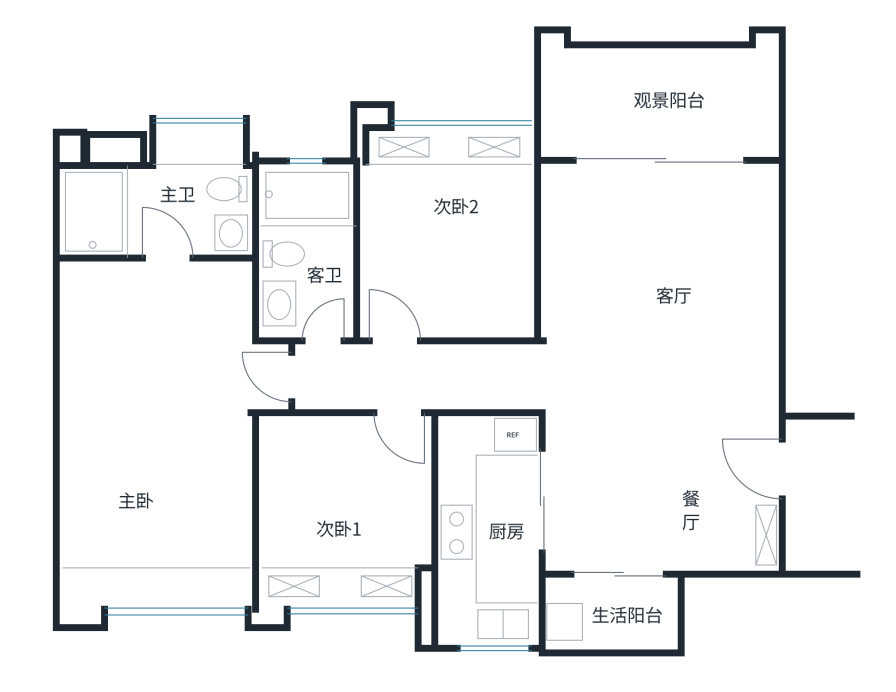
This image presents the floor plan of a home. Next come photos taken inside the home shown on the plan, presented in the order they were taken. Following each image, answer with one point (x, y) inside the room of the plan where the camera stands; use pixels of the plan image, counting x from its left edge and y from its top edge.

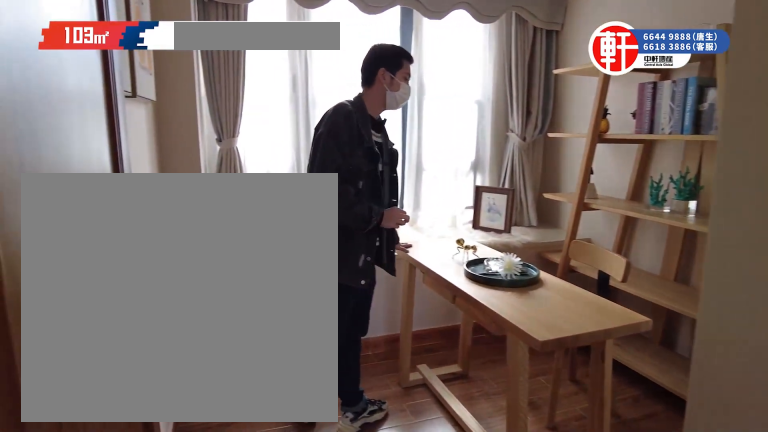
(348, 521)
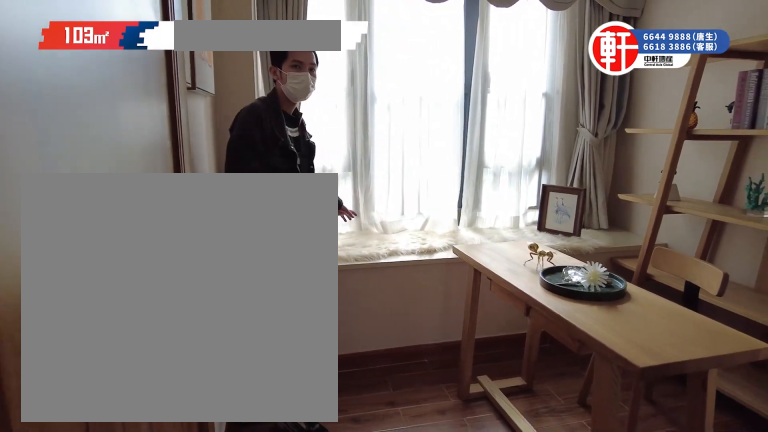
(348, 521)
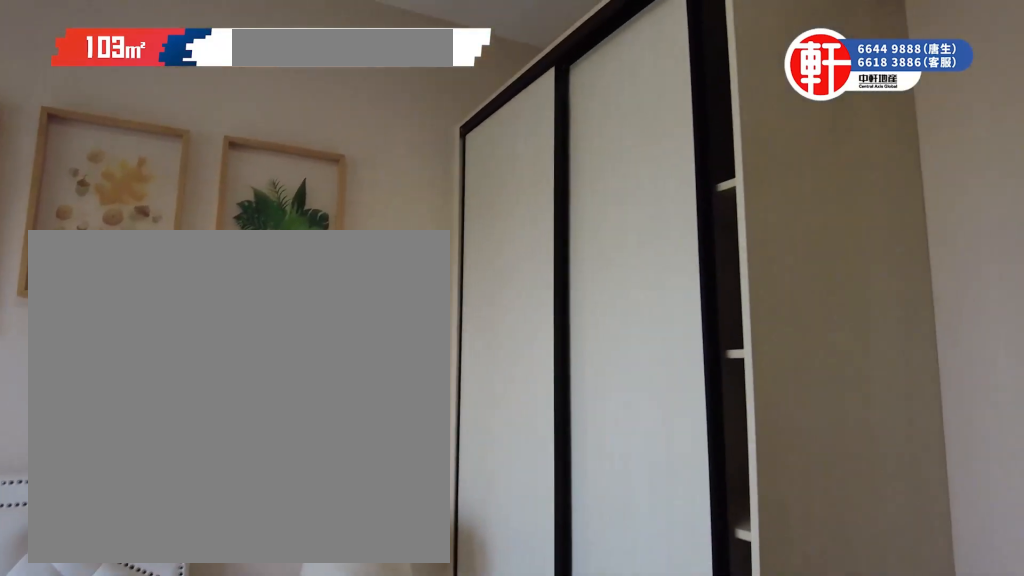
(443, 282)
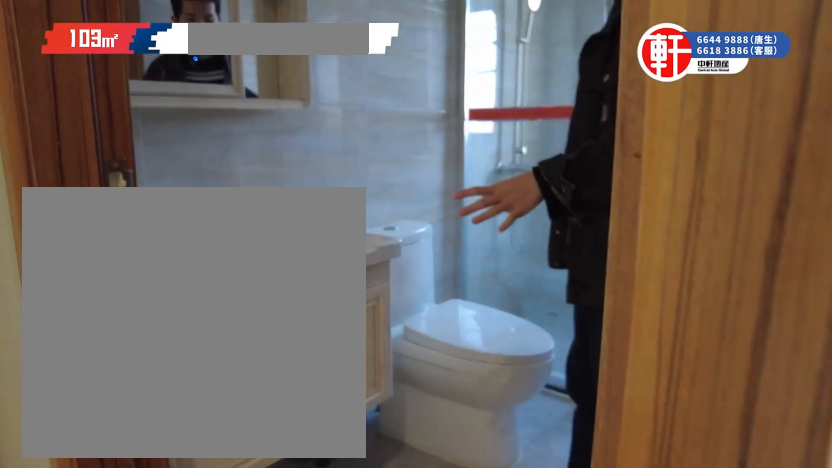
(307, 290)
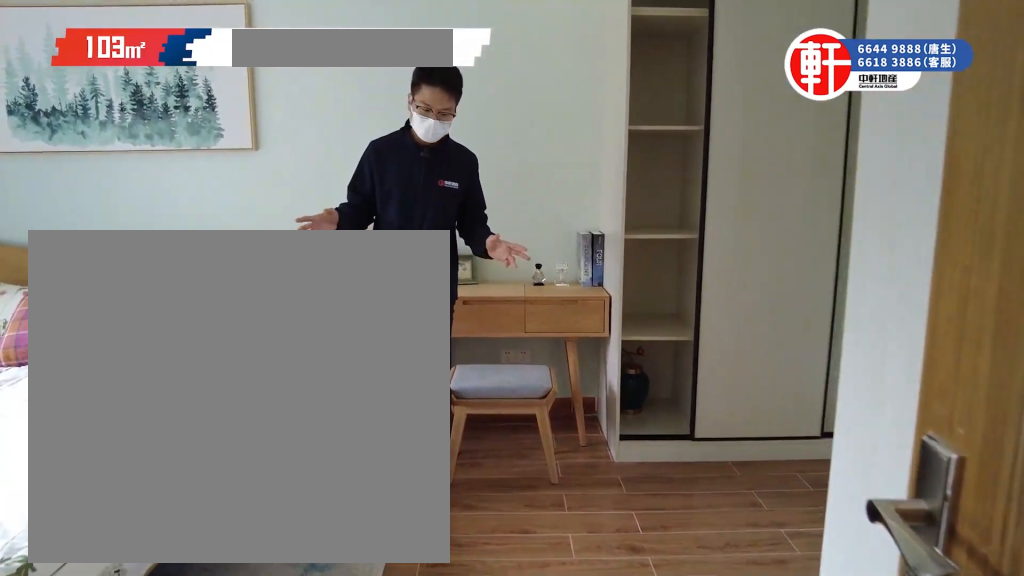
(164, 440)
